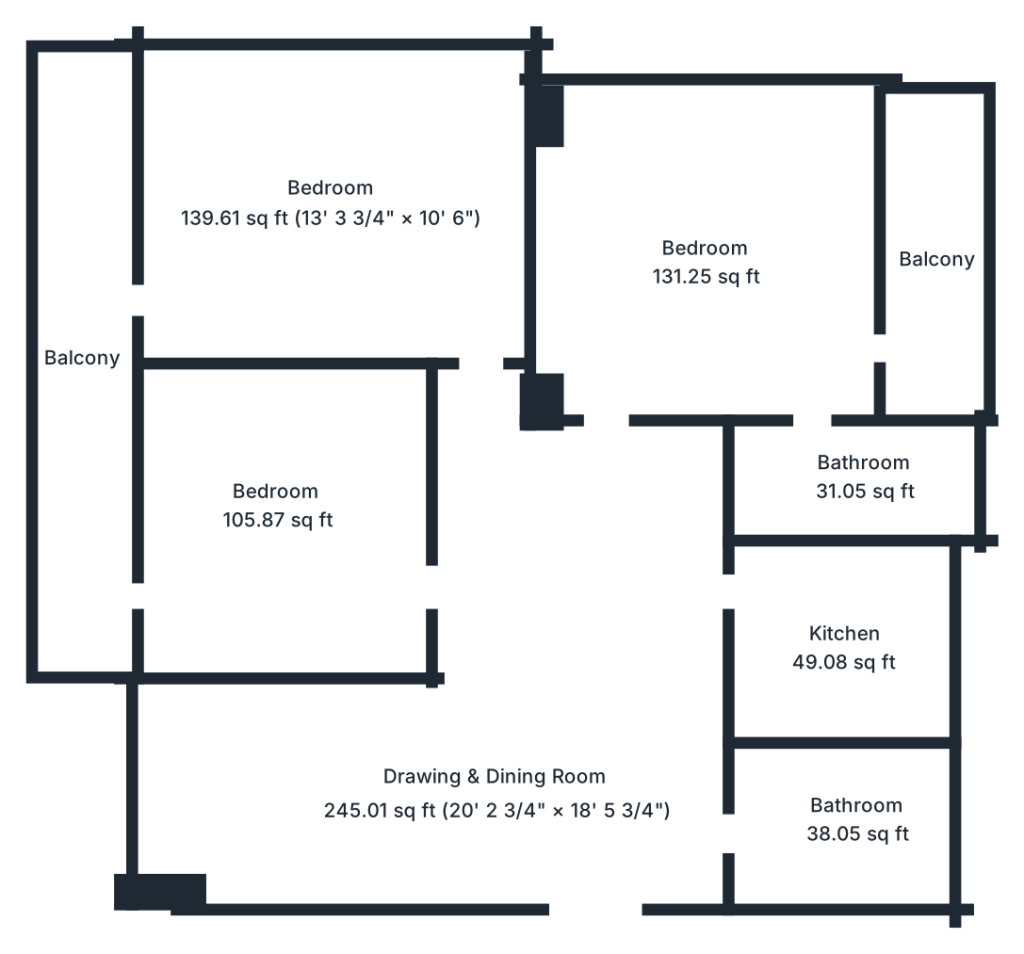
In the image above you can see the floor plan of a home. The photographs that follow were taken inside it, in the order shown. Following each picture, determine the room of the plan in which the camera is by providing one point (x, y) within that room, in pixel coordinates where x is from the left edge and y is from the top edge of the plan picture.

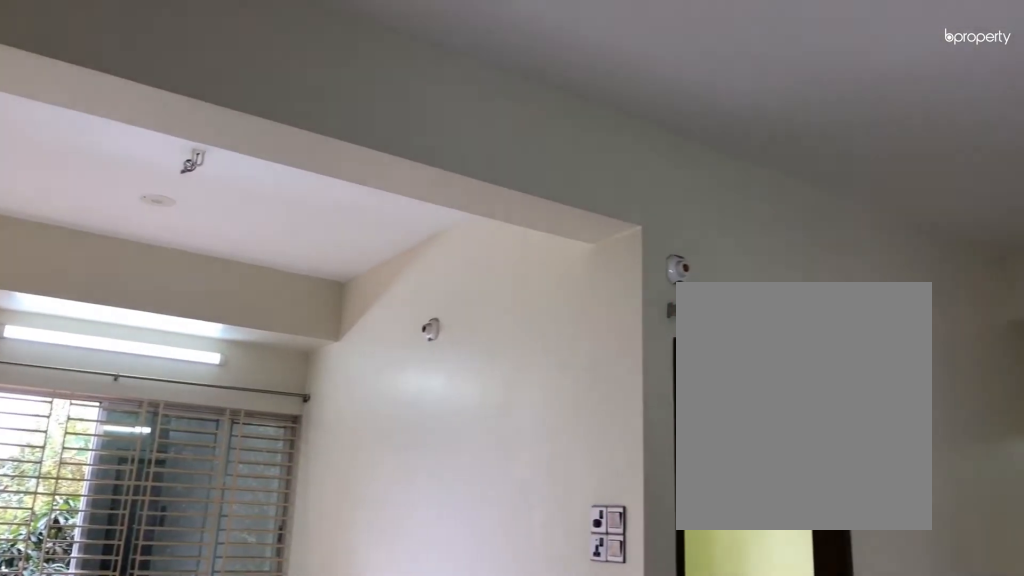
(496, 793)
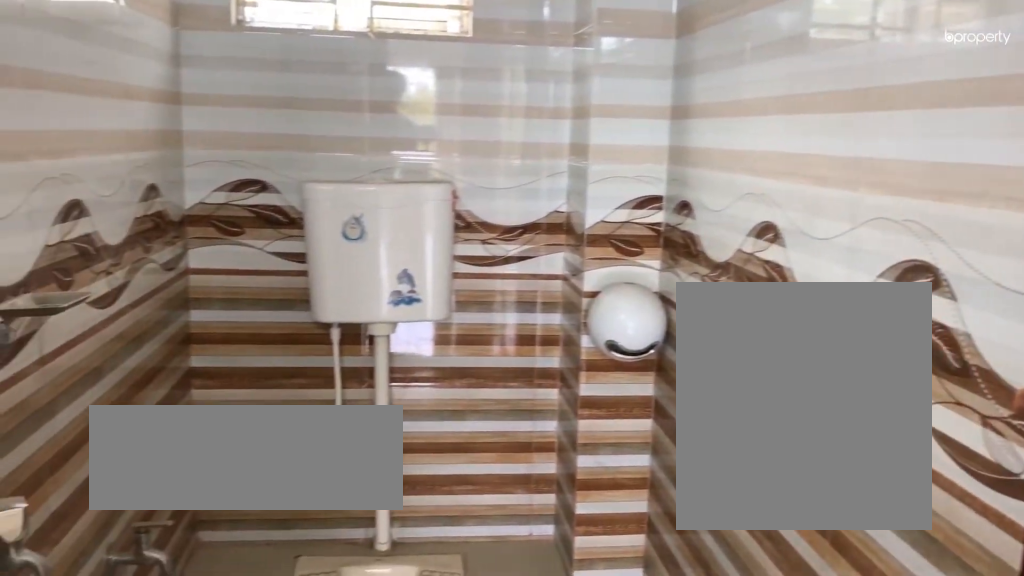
(860, 820)
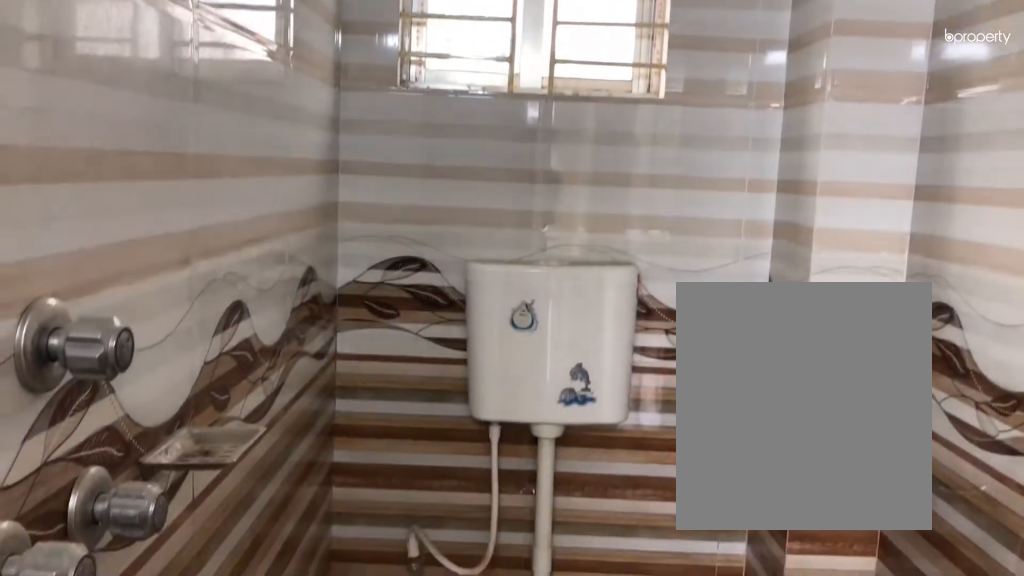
(860, 820)
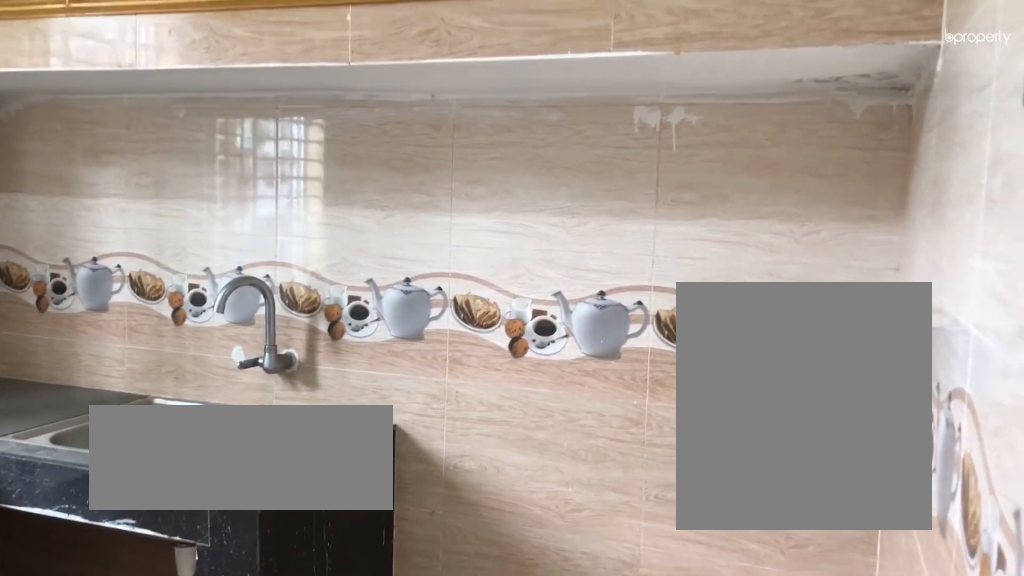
(842, 647)
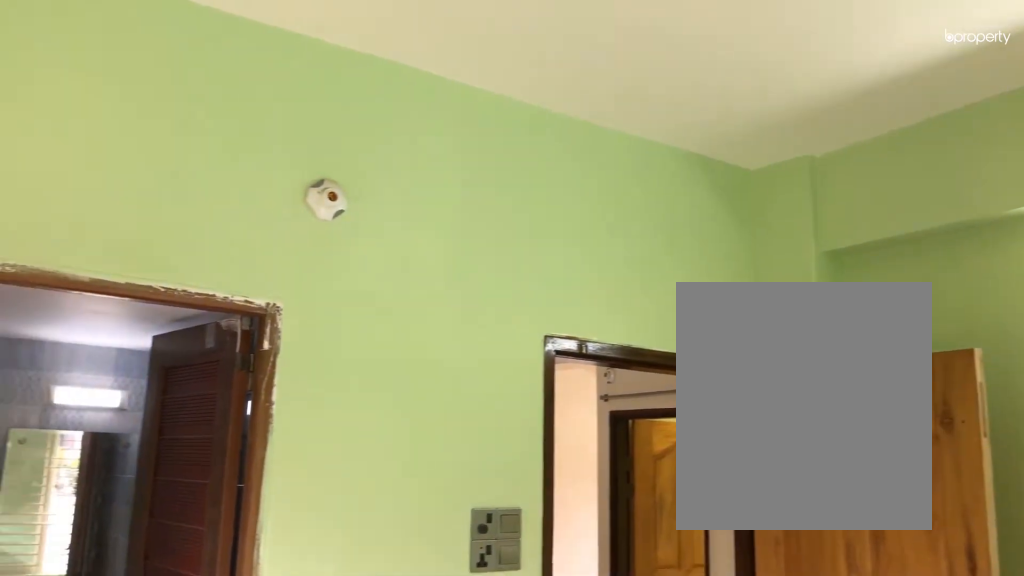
(705, 269)
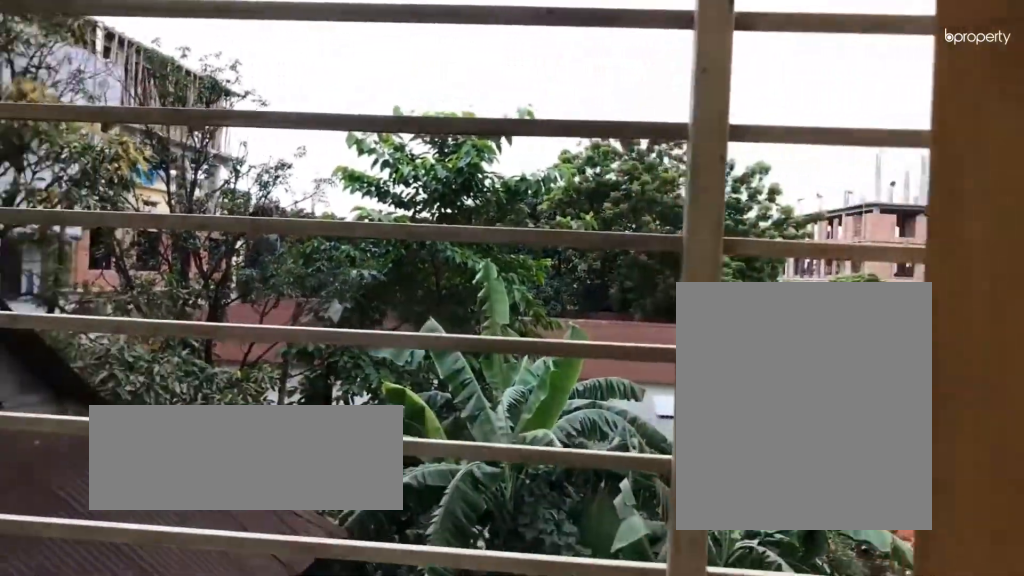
(939, 254)
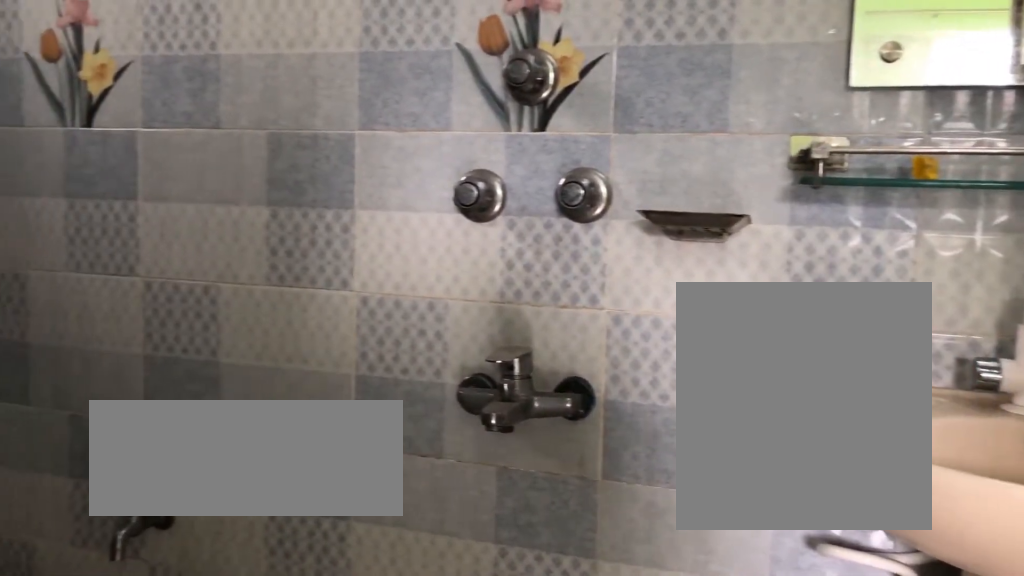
(857, 488)
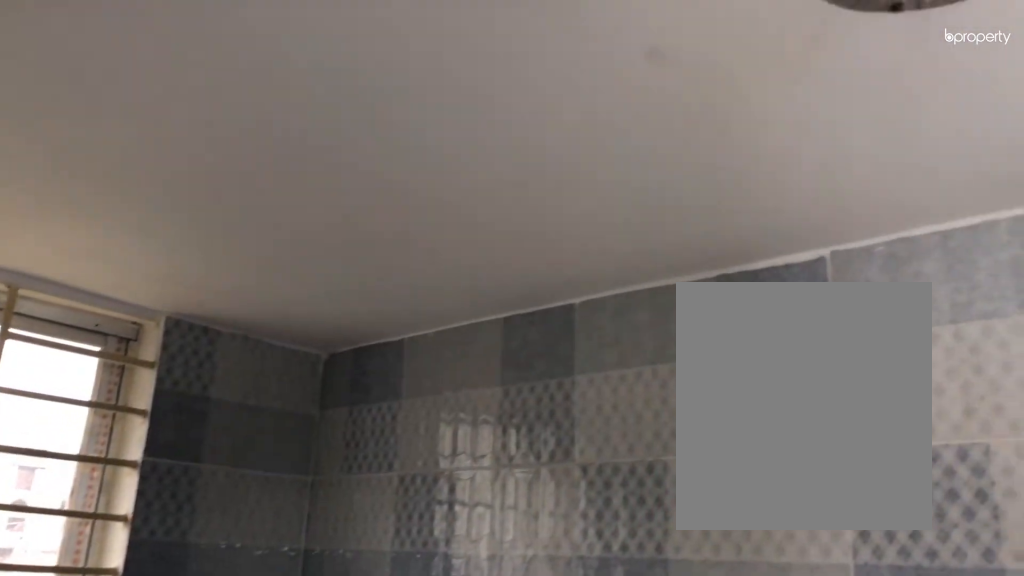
(857, 488)
